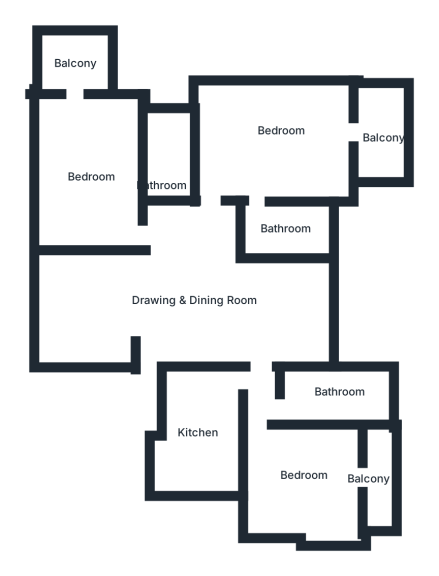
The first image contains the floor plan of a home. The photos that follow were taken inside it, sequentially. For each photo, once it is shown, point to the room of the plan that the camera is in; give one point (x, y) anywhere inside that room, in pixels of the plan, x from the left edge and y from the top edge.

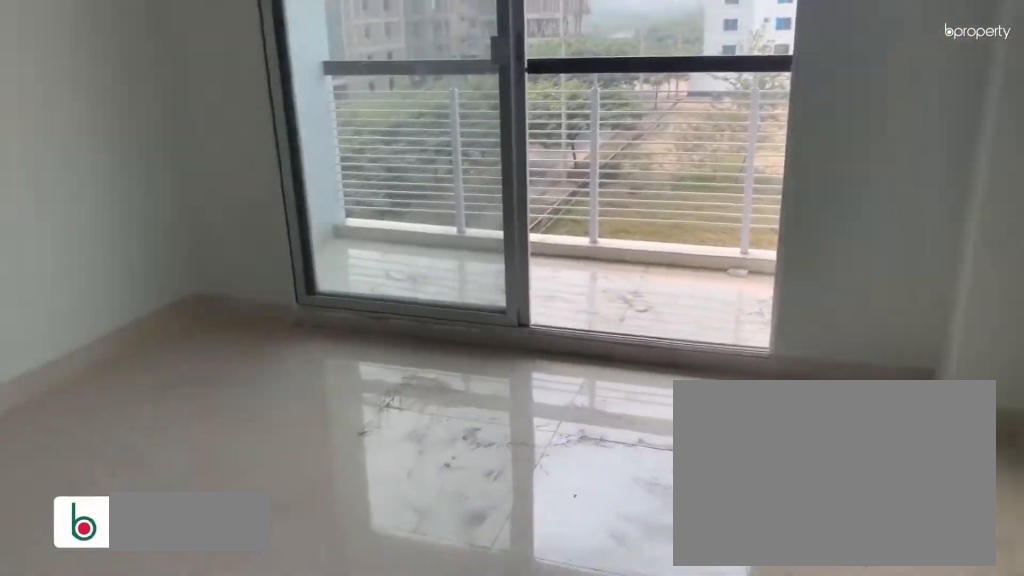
(316, 481)
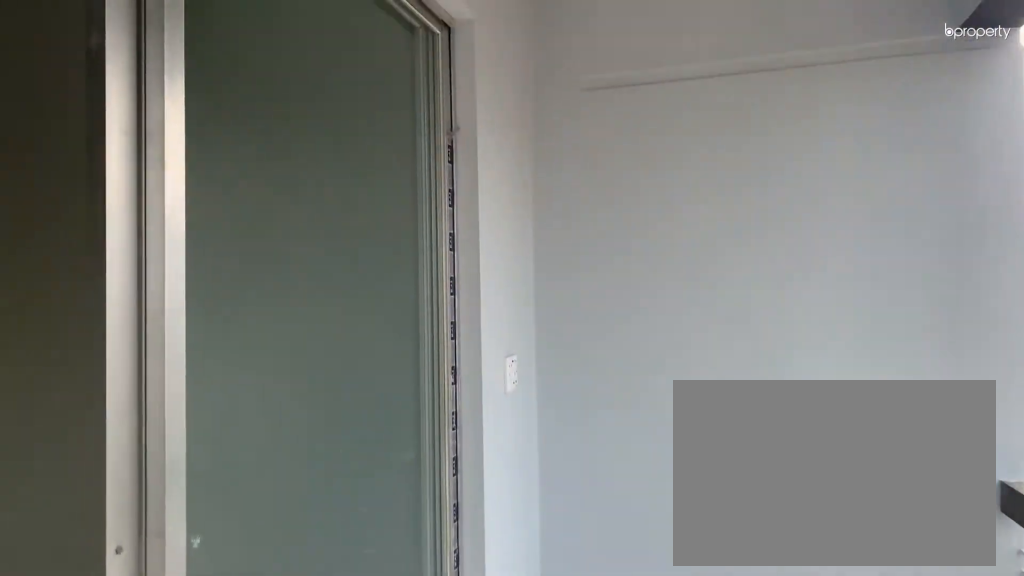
(375, 474)
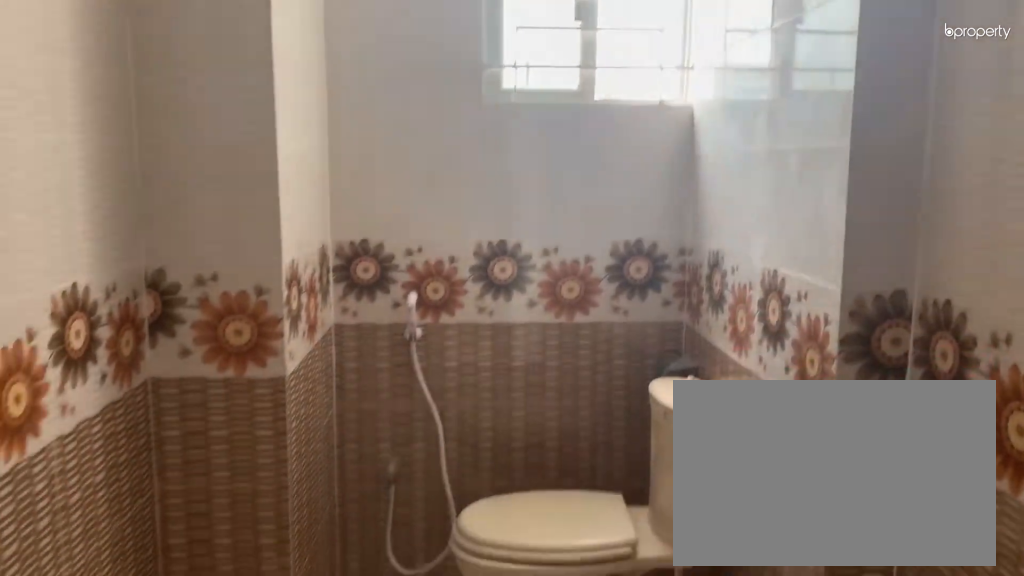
(325, 392)
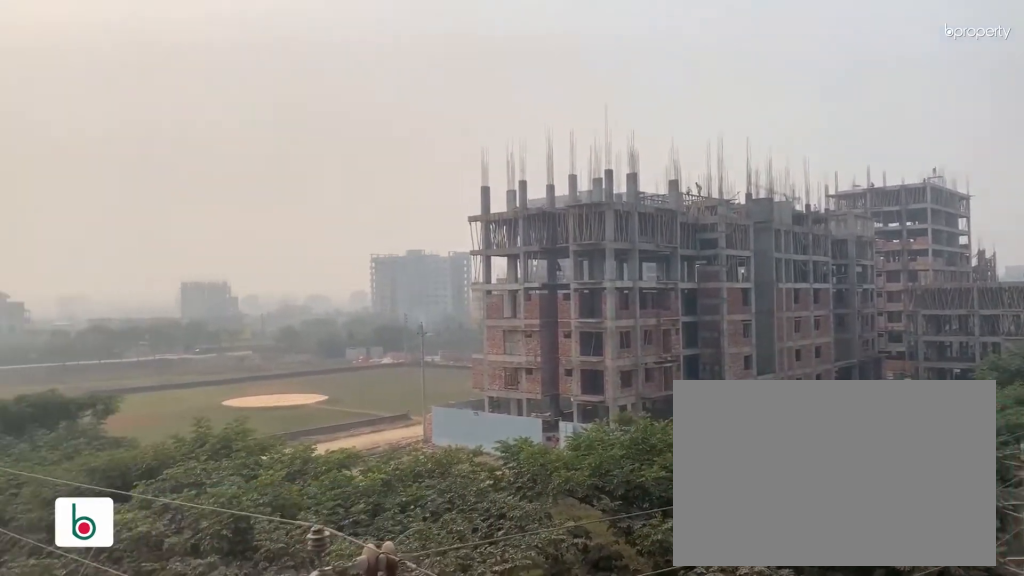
(383, 136)
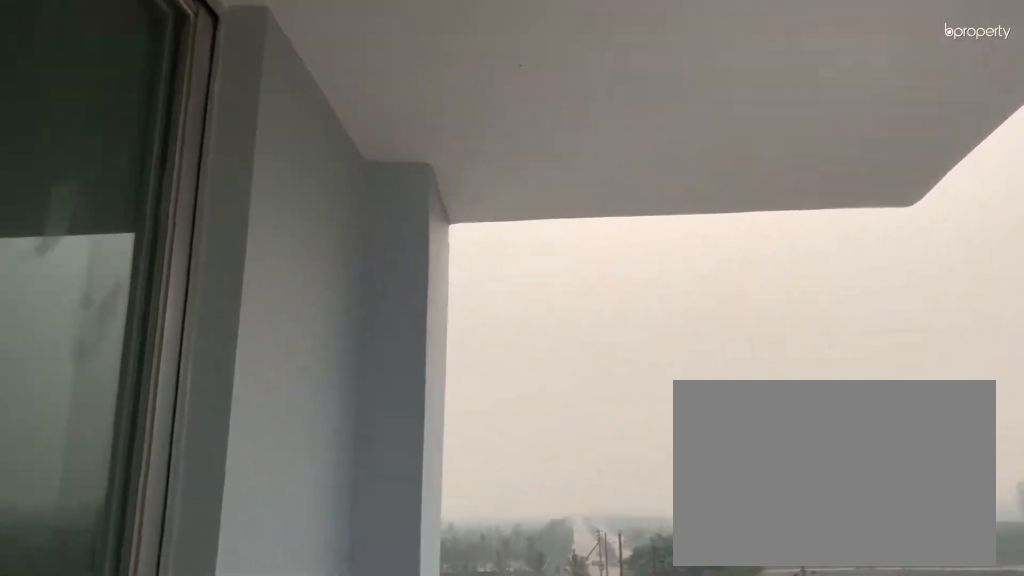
(383, 136)
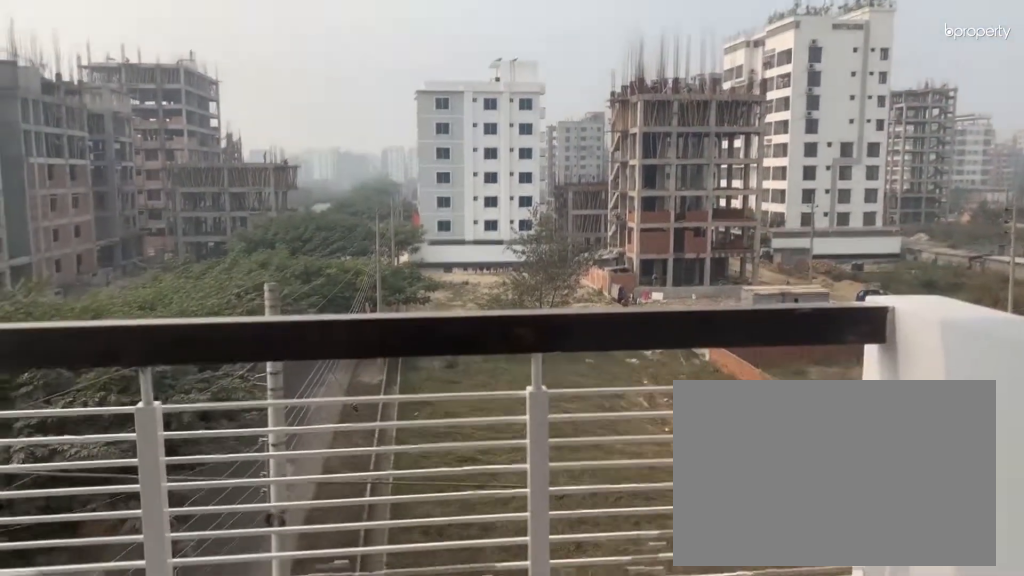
(383, 136)
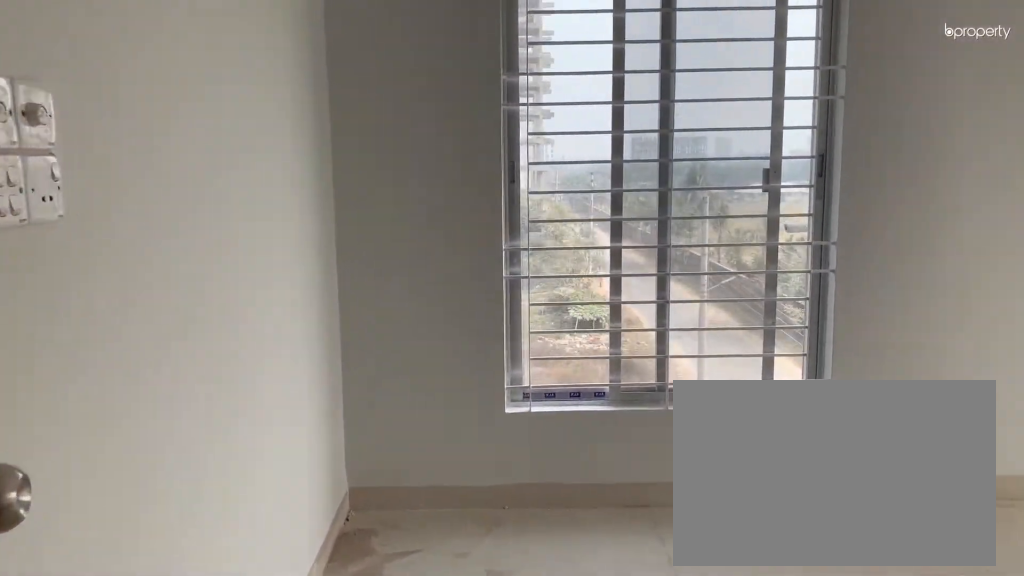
(94, 165)
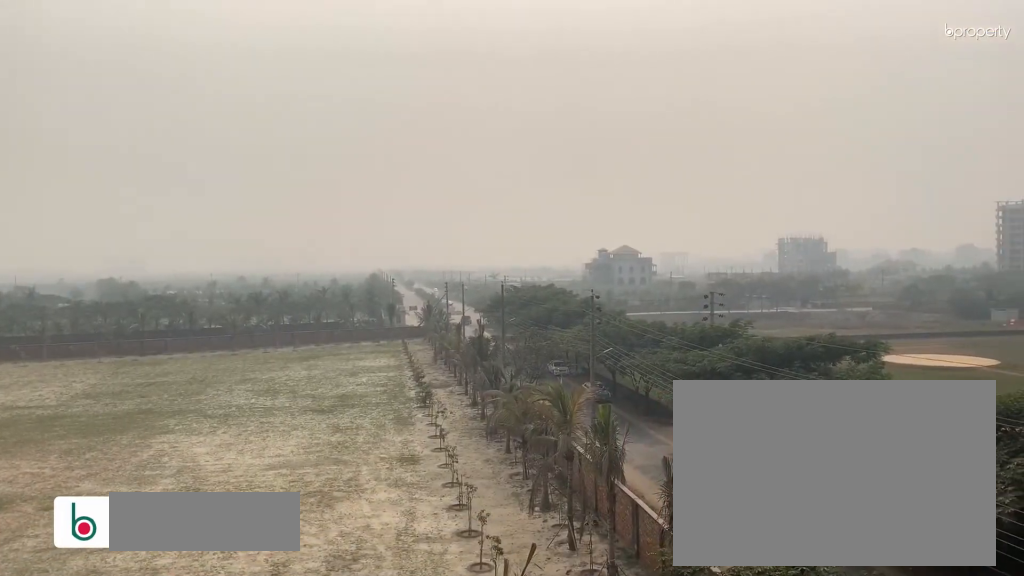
(78, 63)
